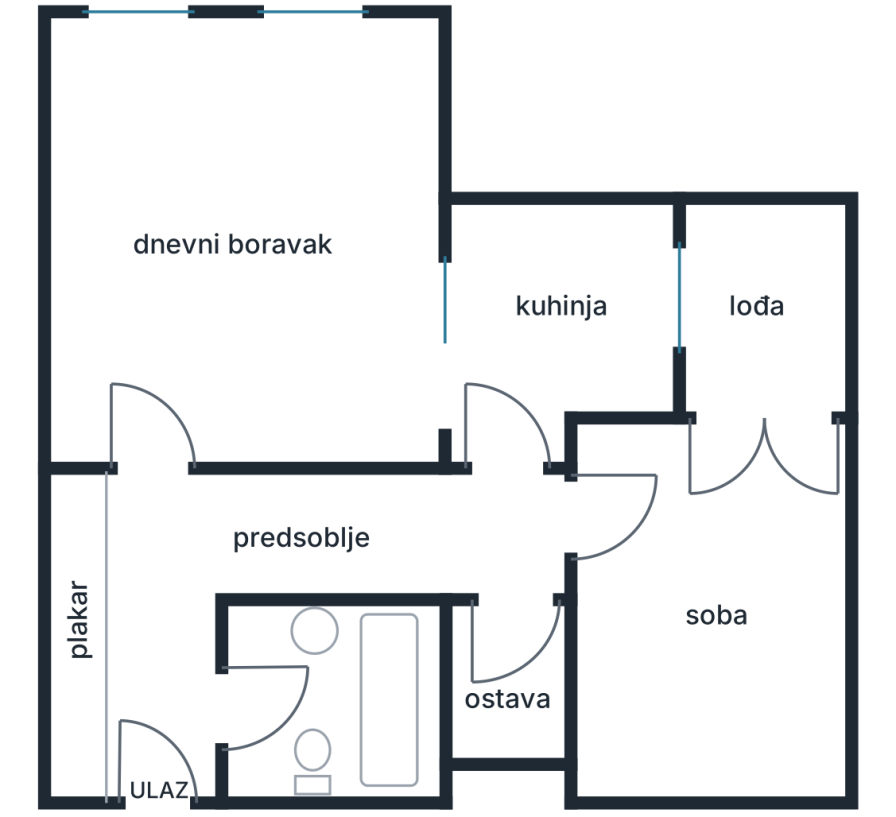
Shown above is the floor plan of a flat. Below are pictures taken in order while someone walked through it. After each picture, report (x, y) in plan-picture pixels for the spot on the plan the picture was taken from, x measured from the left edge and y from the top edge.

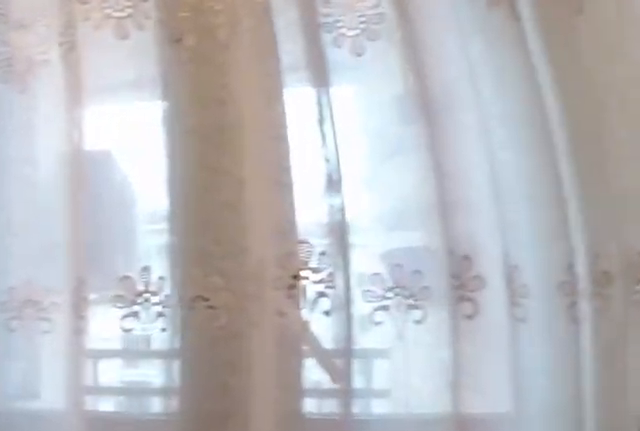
(825, 526)
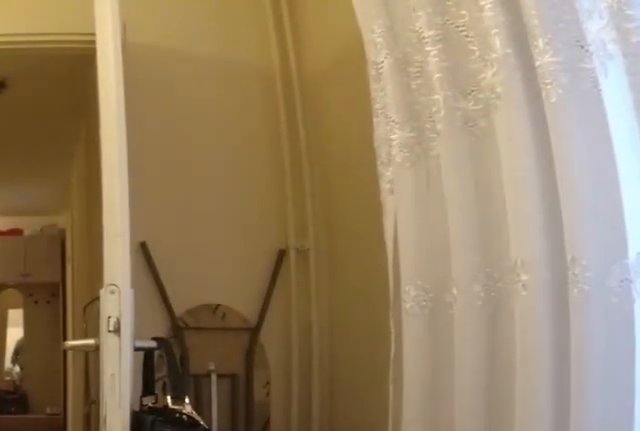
(814, 507)
